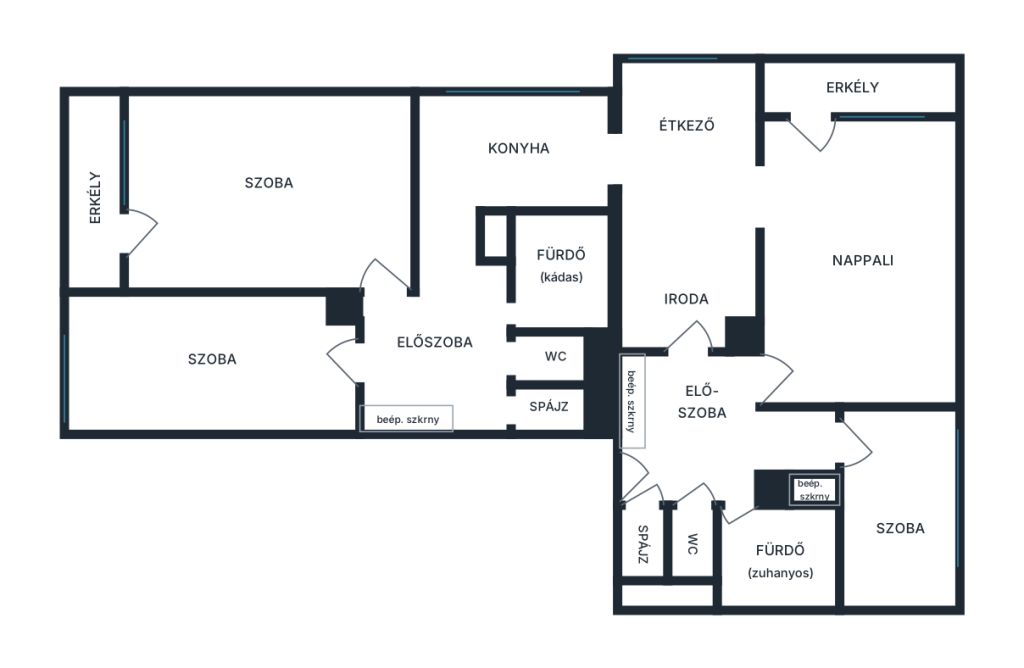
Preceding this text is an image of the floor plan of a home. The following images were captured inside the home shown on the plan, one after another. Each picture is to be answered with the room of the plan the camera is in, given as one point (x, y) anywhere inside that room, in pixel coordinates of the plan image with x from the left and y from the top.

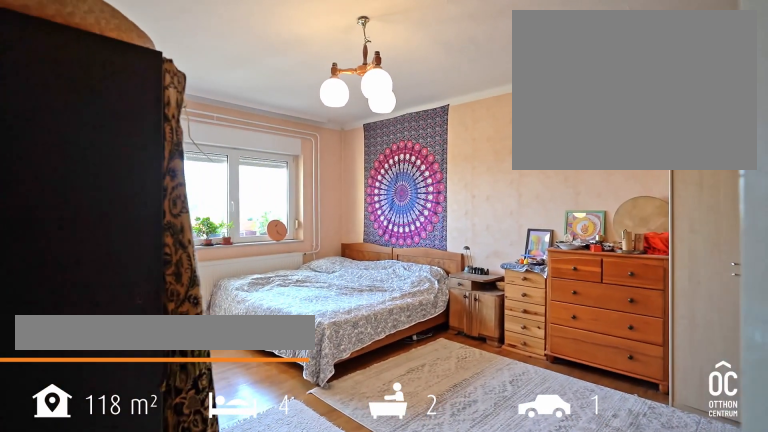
(269, 192)
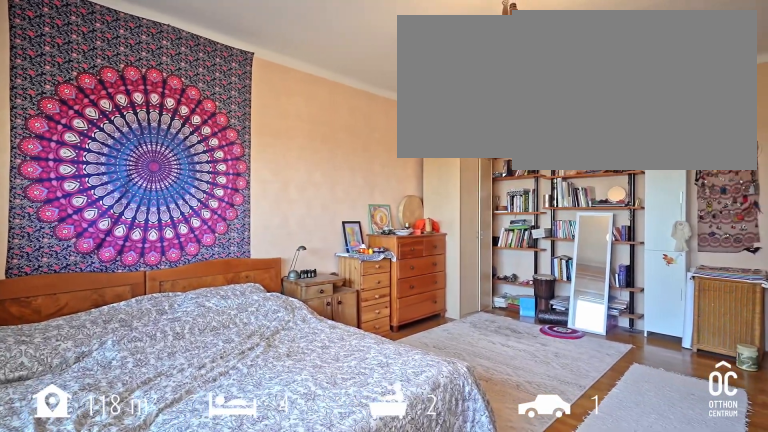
(268, 192)
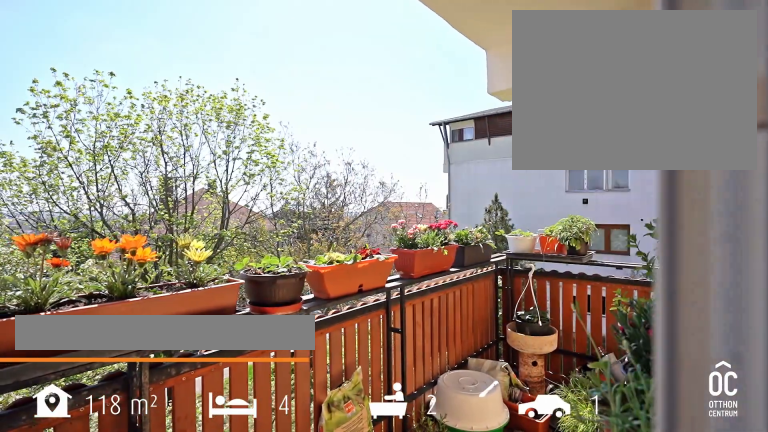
(95, 197)
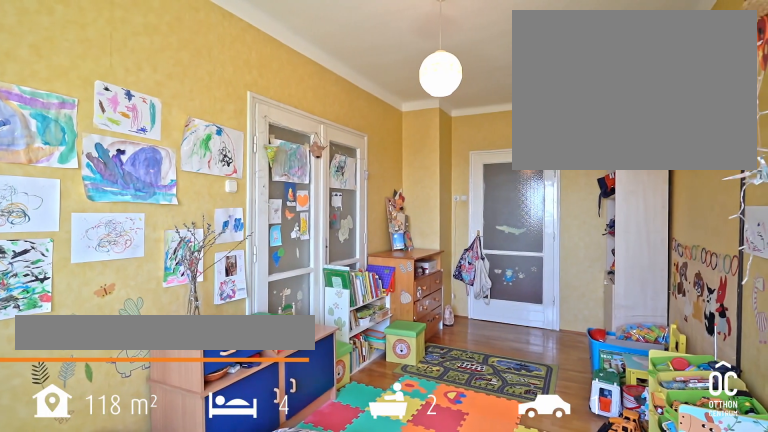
(218, 358)
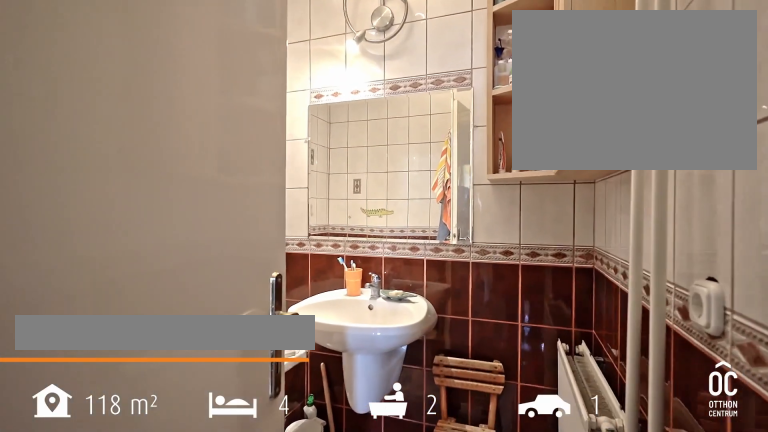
(558, 273)
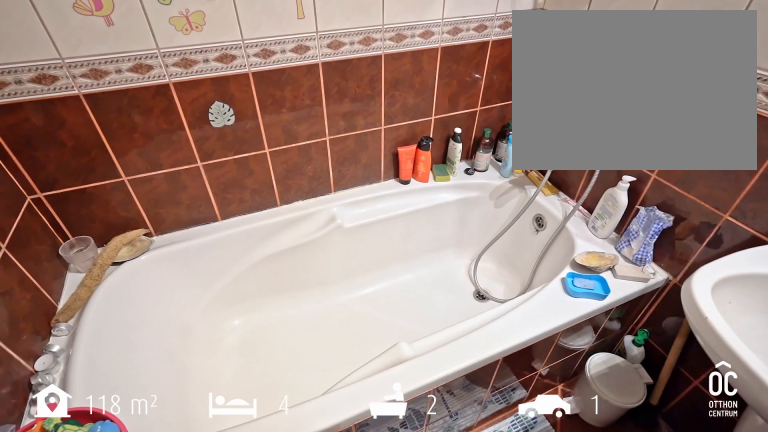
(558, 273)
